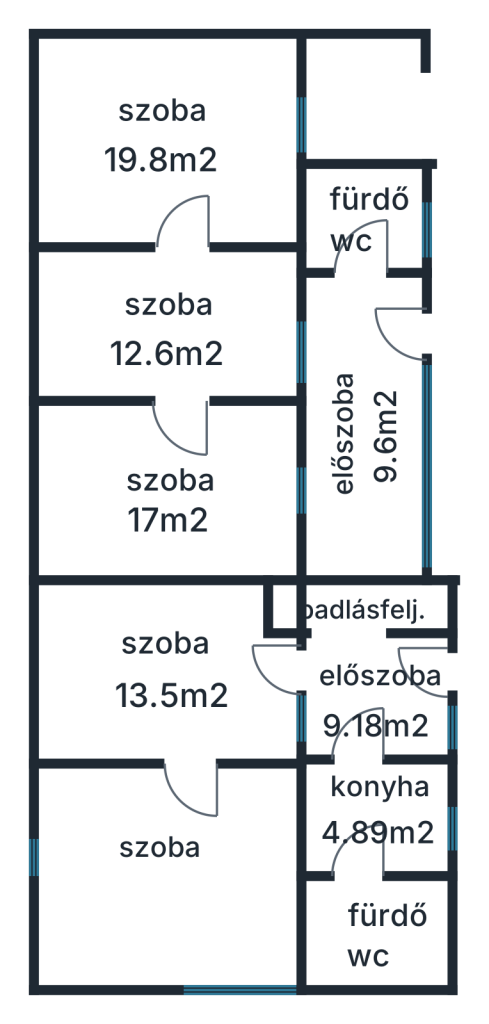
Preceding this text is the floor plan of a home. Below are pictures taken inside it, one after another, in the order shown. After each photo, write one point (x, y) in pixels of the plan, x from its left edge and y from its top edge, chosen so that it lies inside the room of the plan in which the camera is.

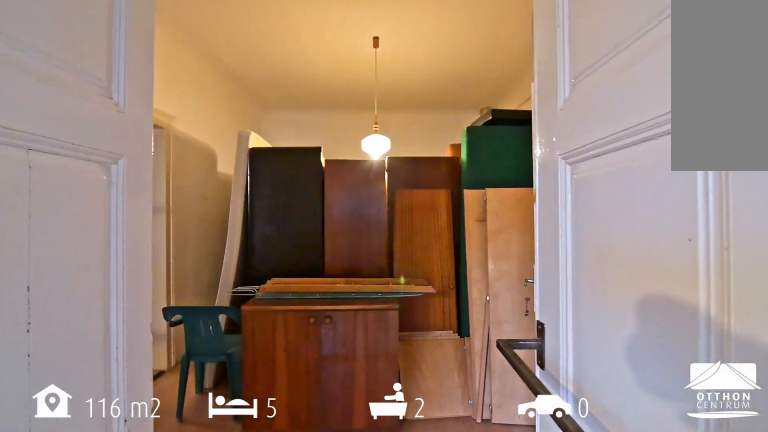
(210, 692)
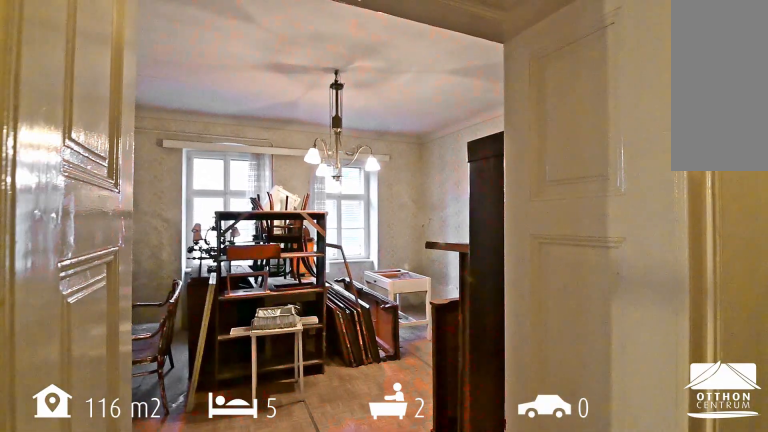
(174, 884)
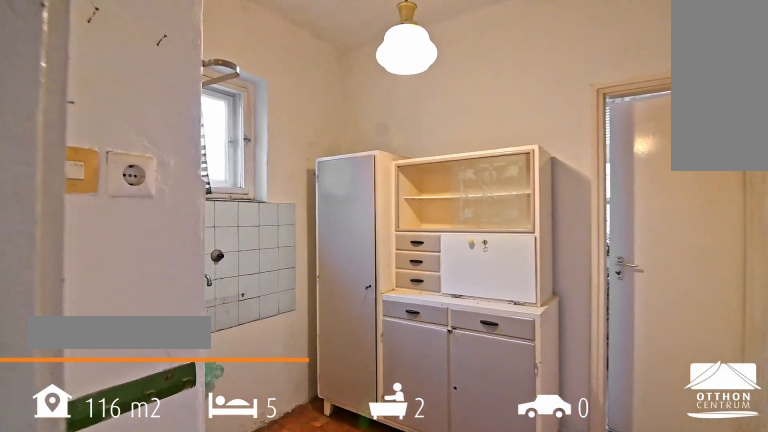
(390, 824)
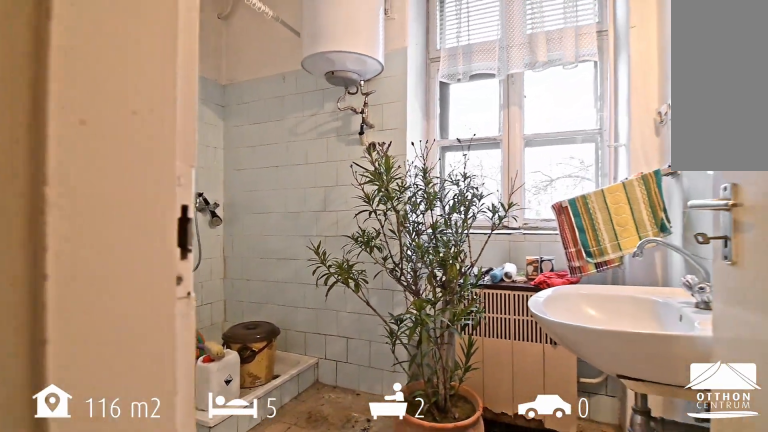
(390, 932)
